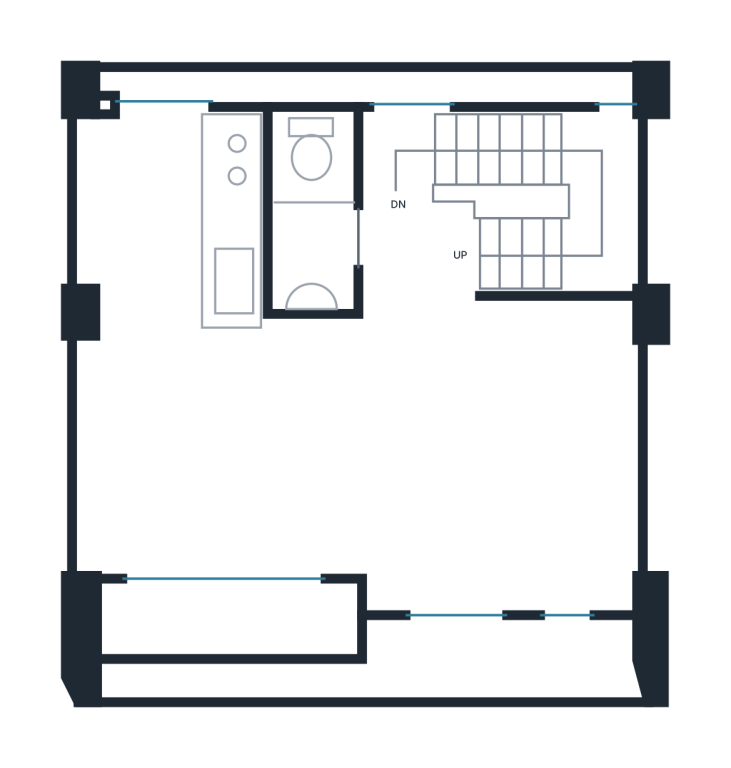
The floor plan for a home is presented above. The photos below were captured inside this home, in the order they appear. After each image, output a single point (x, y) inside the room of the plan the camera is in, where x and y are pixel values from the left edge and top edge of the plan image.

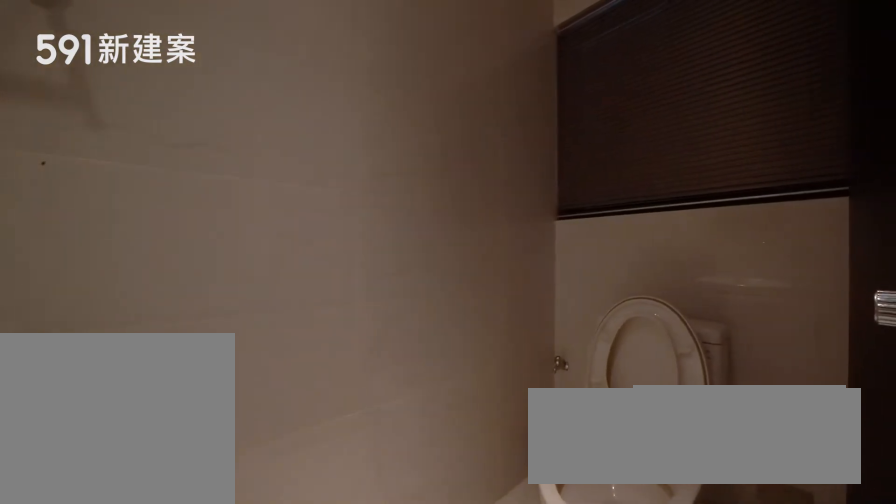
(311, 204)
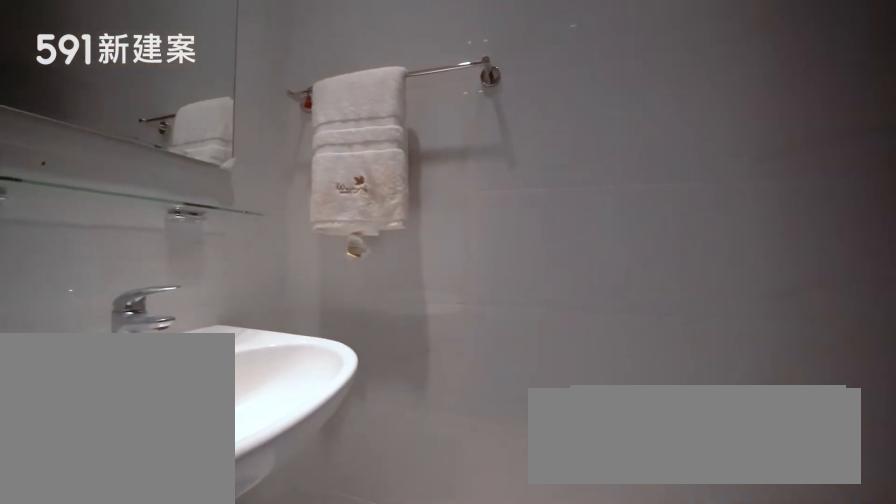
(311, 204)
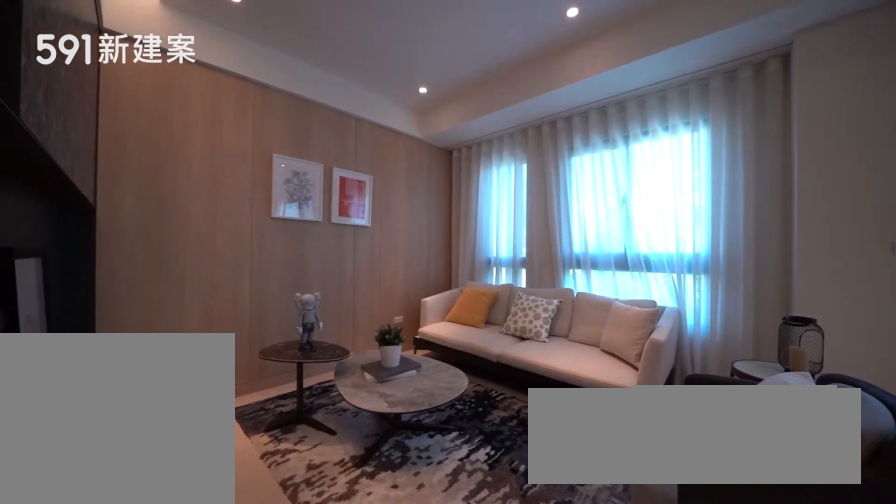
(507, 460)
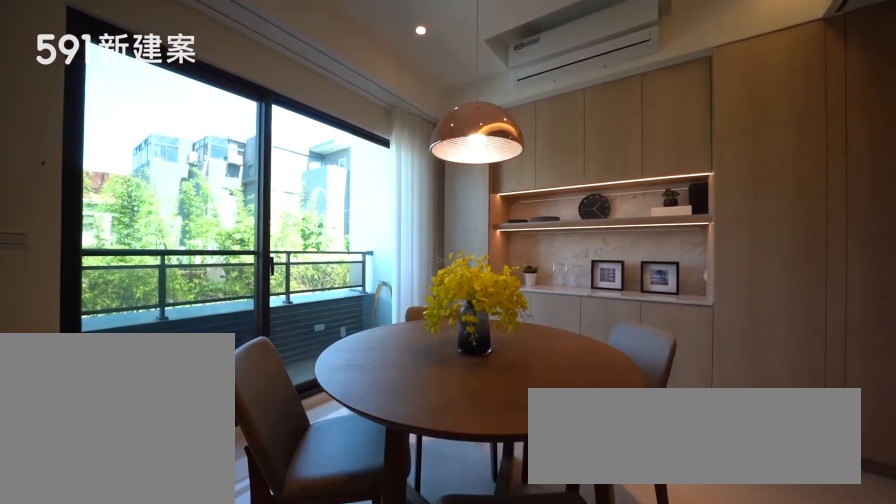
(200, 454)
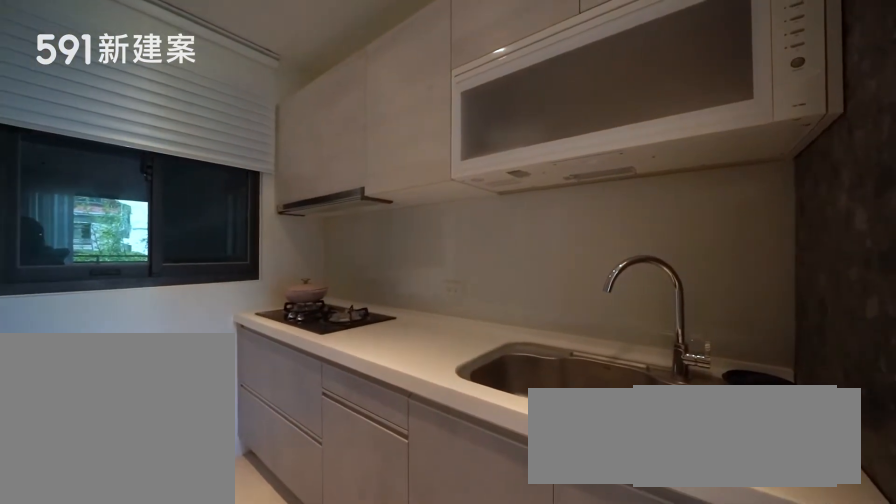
(174, 217)
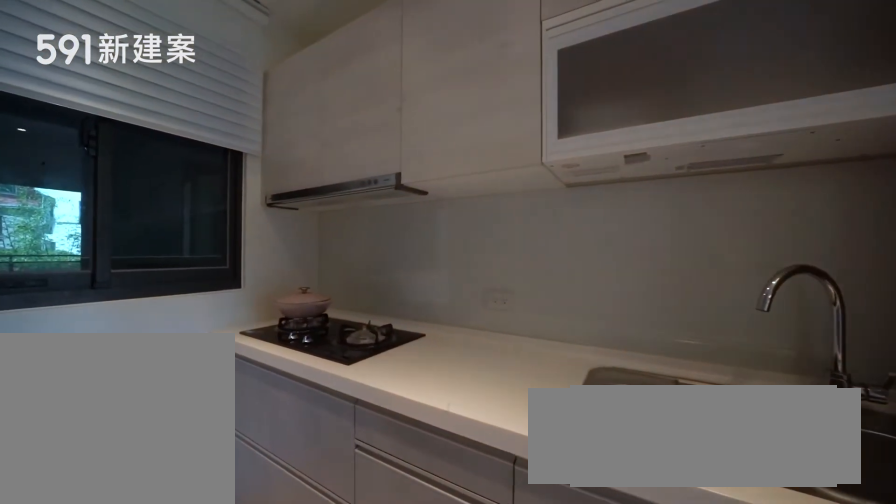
(174, 217)
